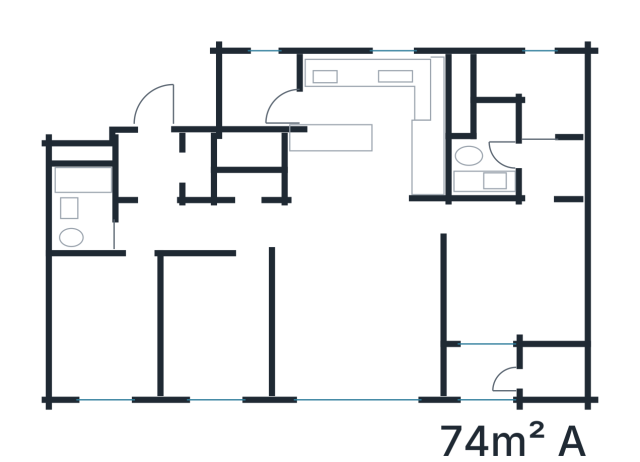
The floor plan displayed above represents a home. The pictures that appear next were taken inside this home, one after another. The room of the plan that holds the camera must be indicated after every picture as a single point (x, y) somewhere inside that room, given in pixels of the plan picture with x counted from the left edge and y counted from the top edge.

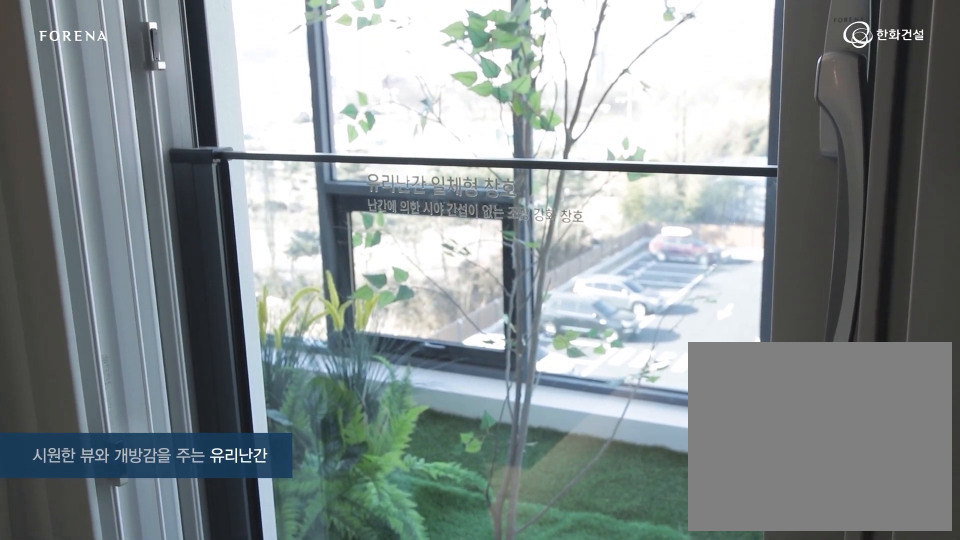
(363, 308)
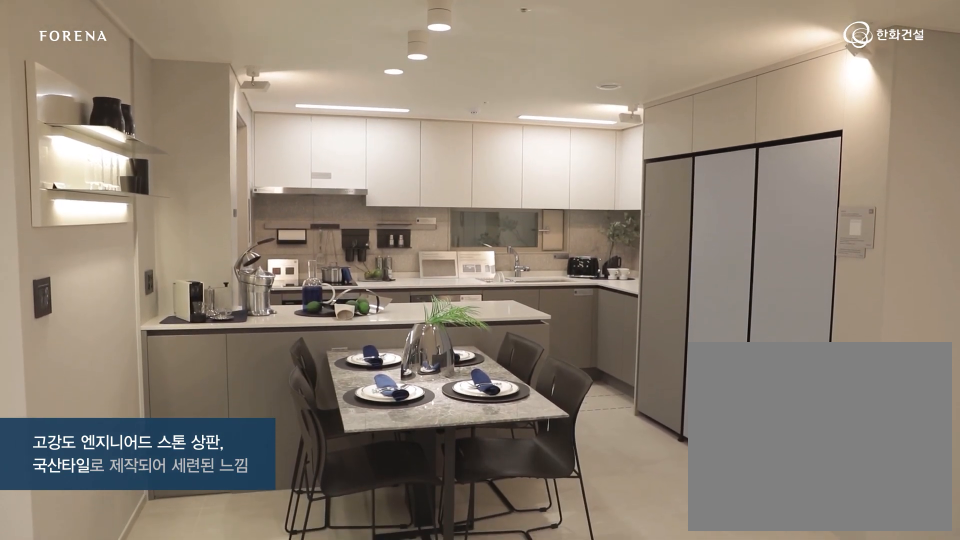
(351, 179)
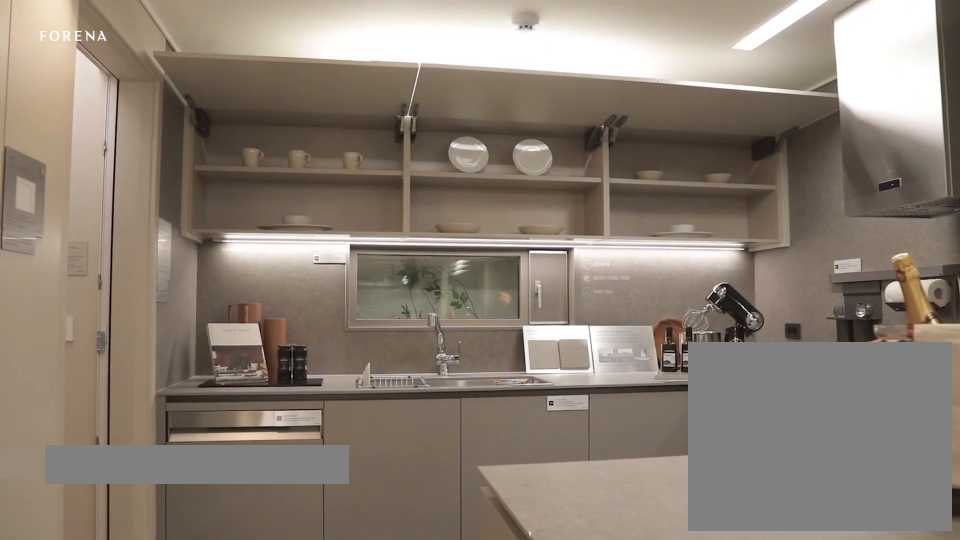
(351, 179)
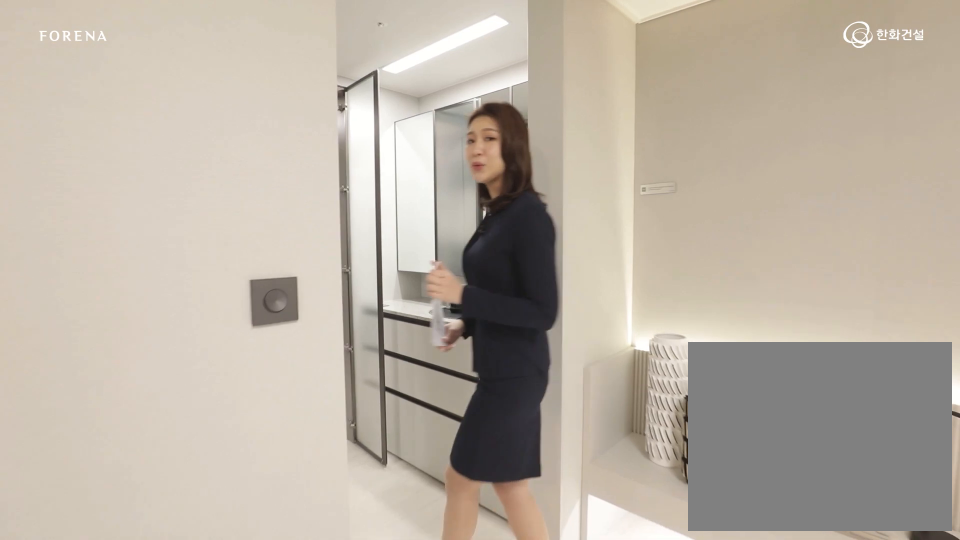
(517, 263)
